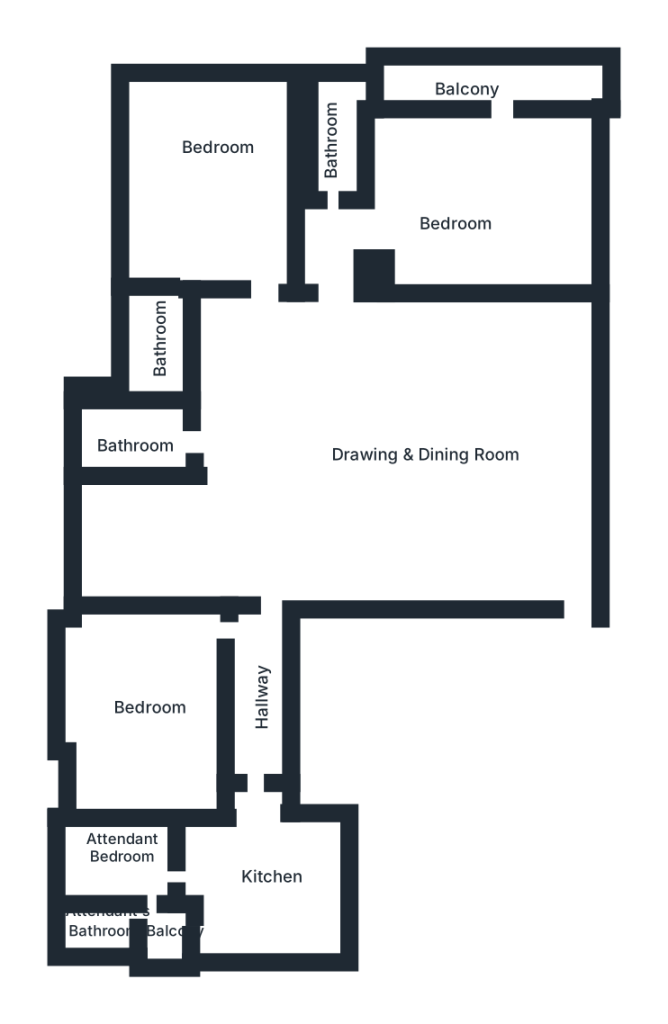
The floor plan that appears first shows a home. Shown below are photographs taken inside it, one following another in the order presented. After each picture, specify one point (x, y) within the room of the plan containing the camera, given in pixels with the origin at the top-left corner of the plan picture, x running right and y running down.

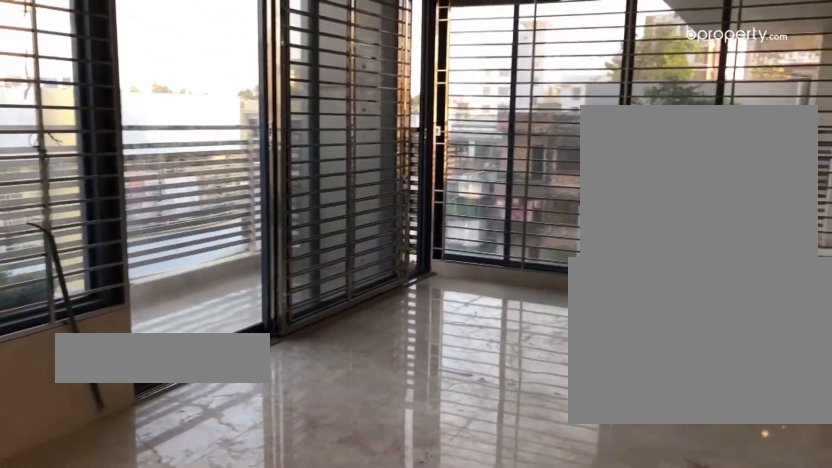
(480, 196)
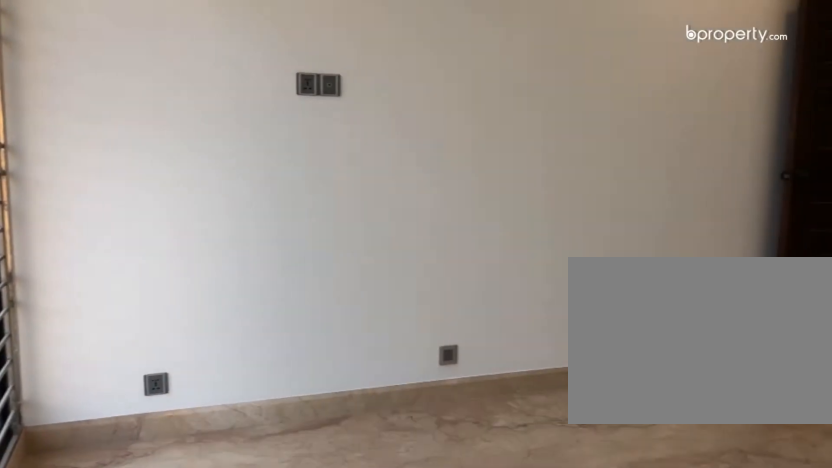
(210, 188)
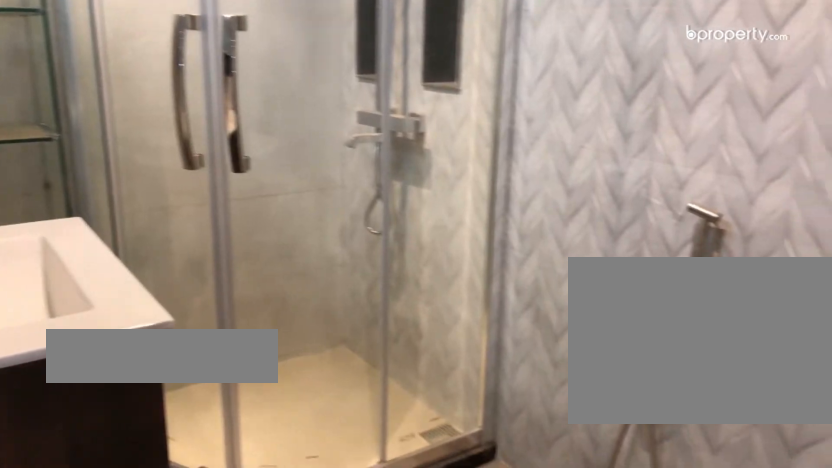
(140, 429)
